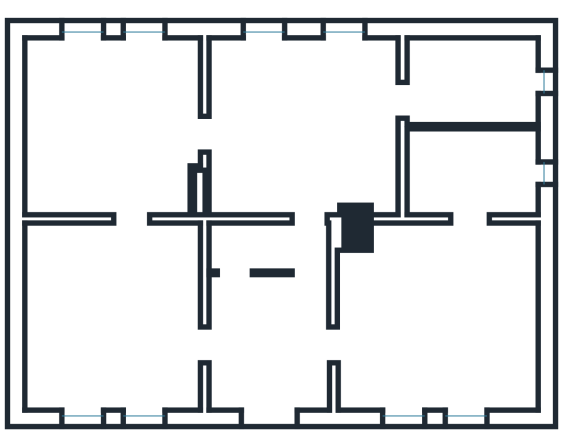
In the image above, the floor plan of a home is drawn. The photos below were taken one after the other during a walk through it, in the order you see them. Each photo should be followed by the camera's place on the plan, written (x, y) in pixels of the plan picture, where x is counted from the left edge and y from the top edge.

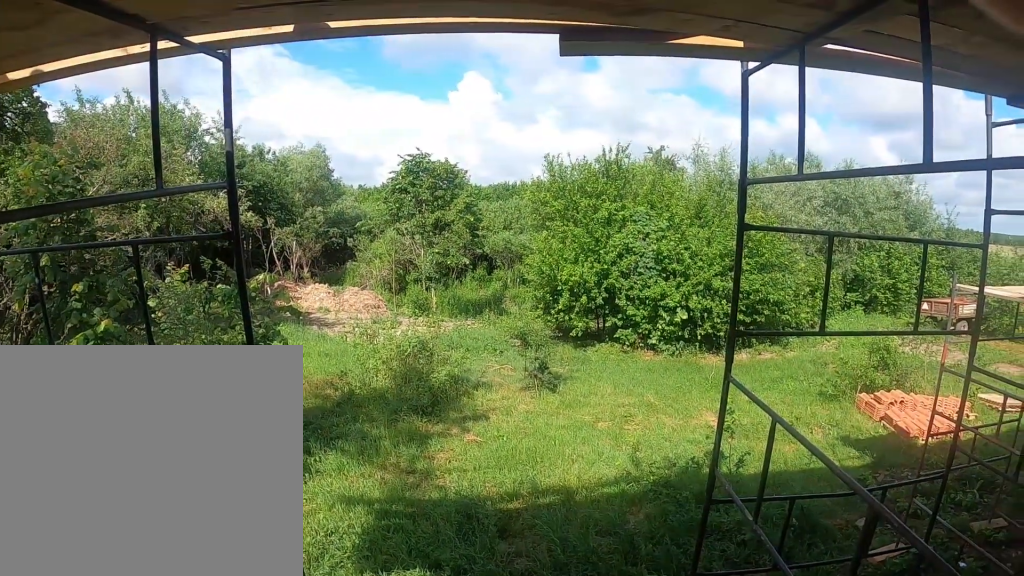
(101, 71)
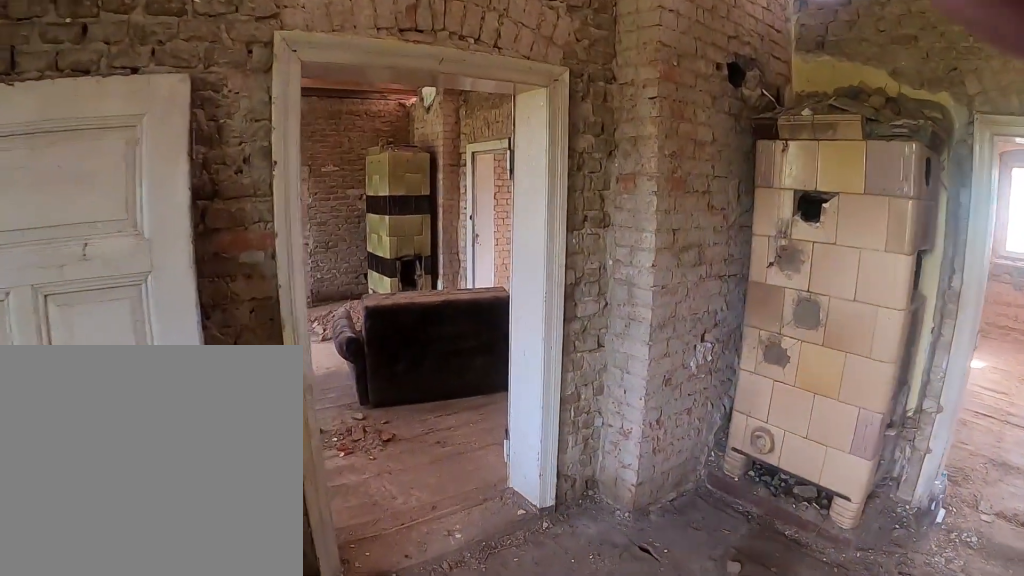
(158, 119)
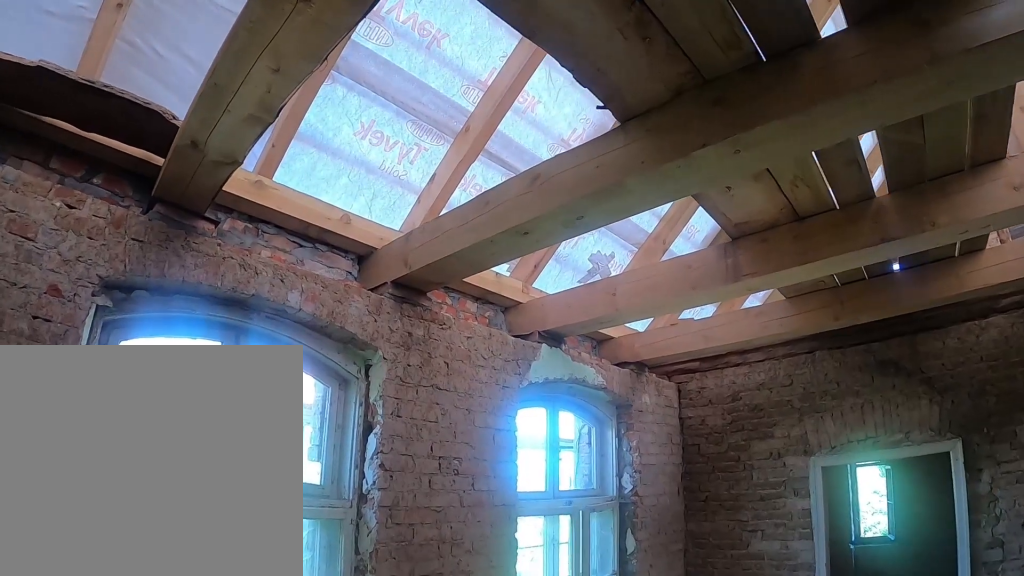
(263, 122)
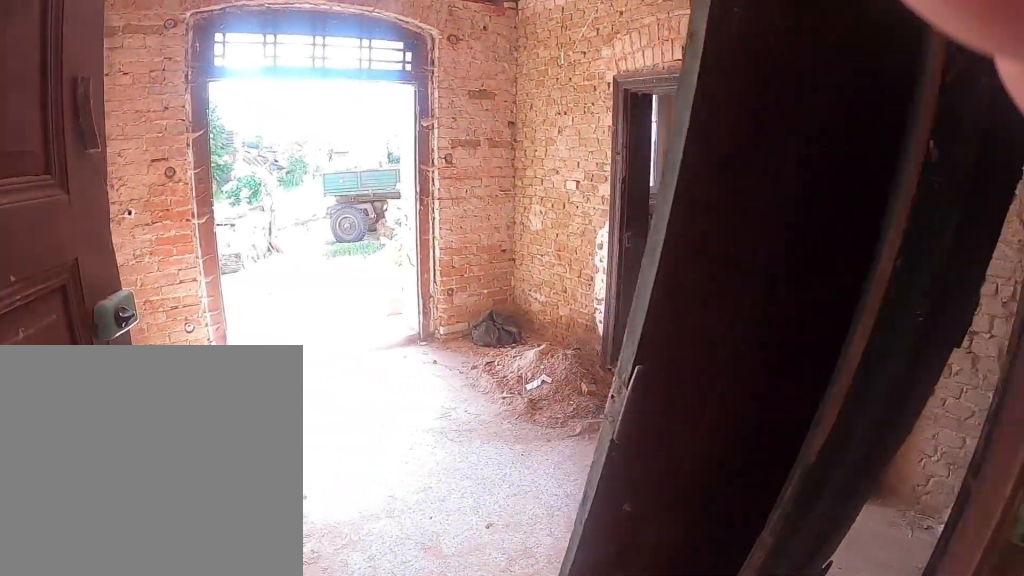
(301, 294)
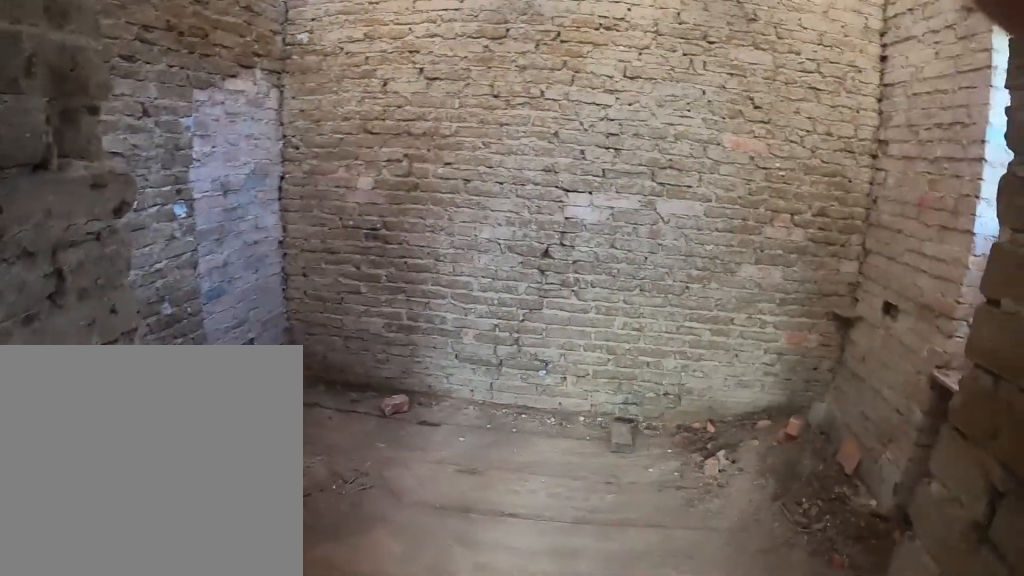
(457, 269)
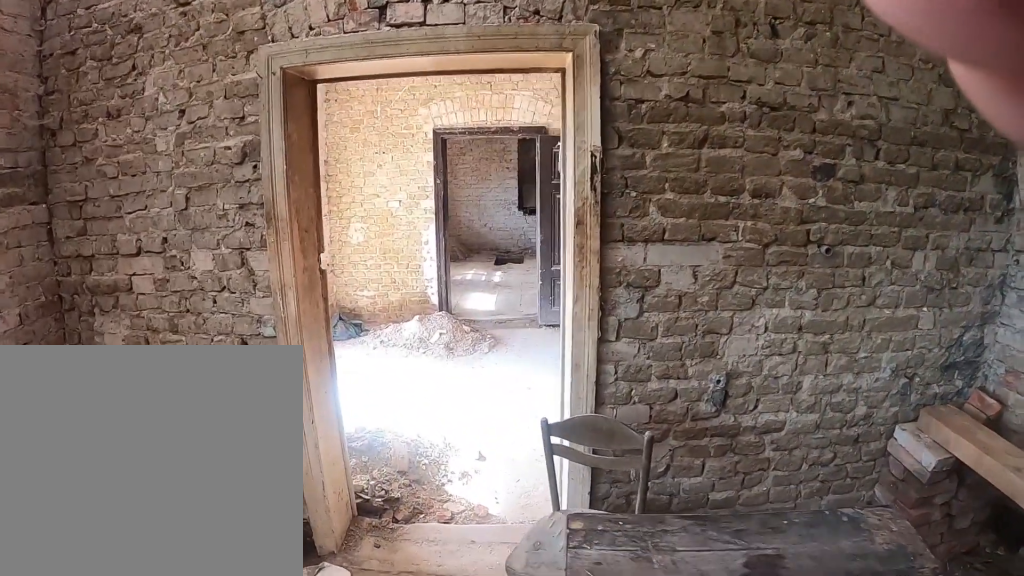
(381, 326)
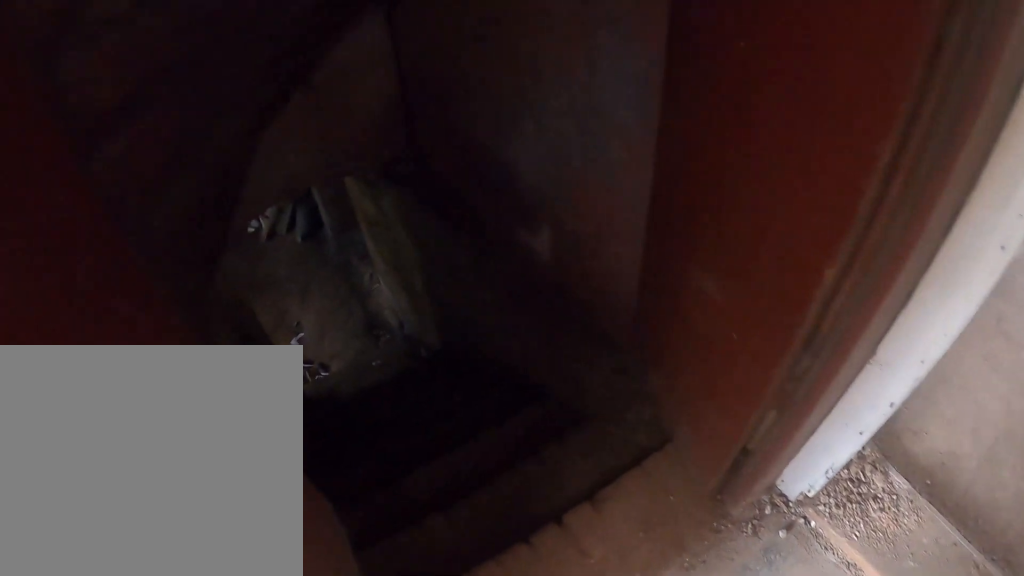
(313, 268)
